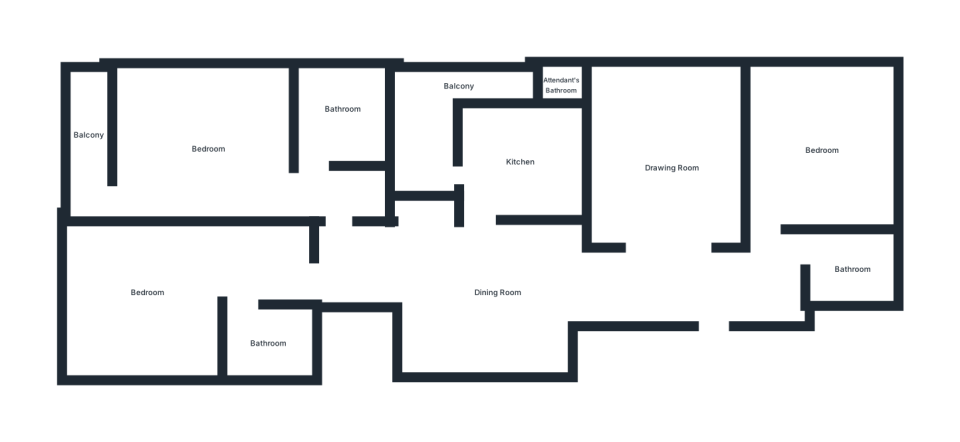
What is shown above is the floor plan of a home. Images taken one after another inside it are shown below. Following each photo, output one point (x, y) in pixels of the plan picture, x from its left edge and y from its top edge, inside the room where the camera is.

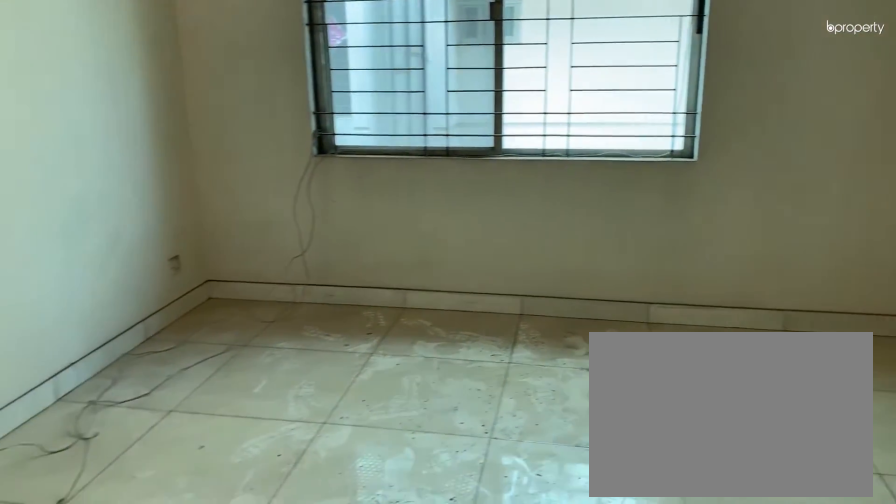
(674, 159)
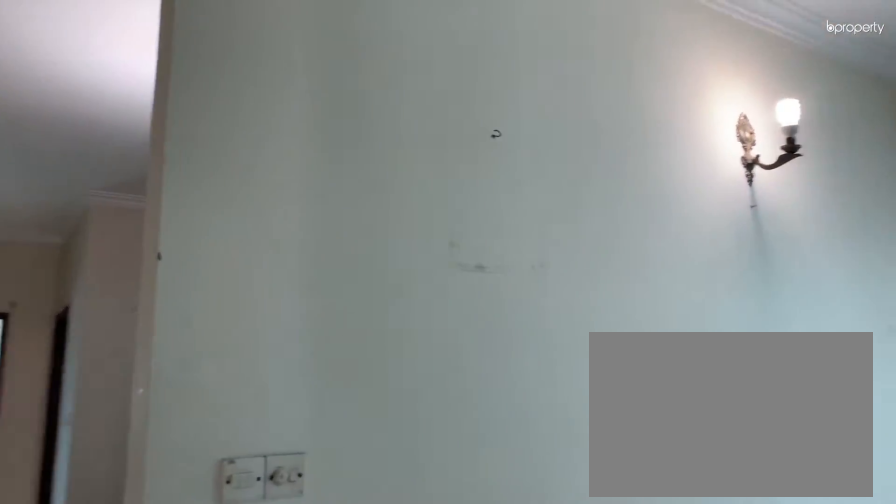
(674, 159)
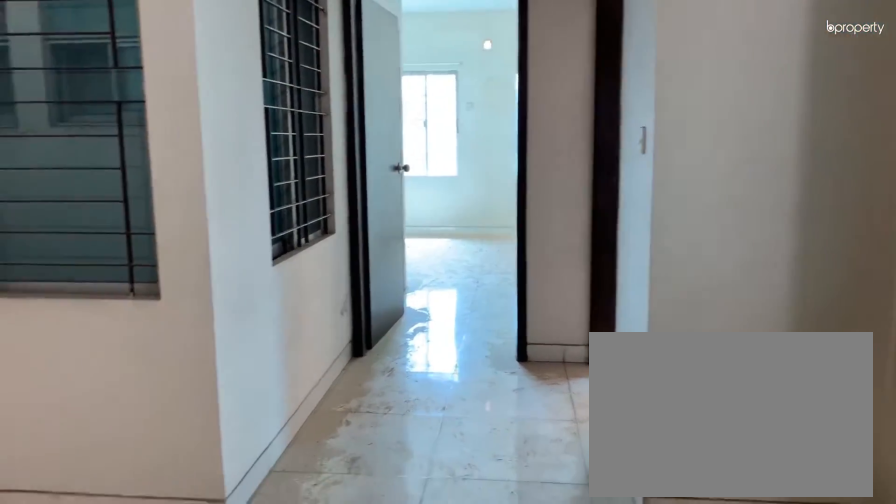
(491, 307)
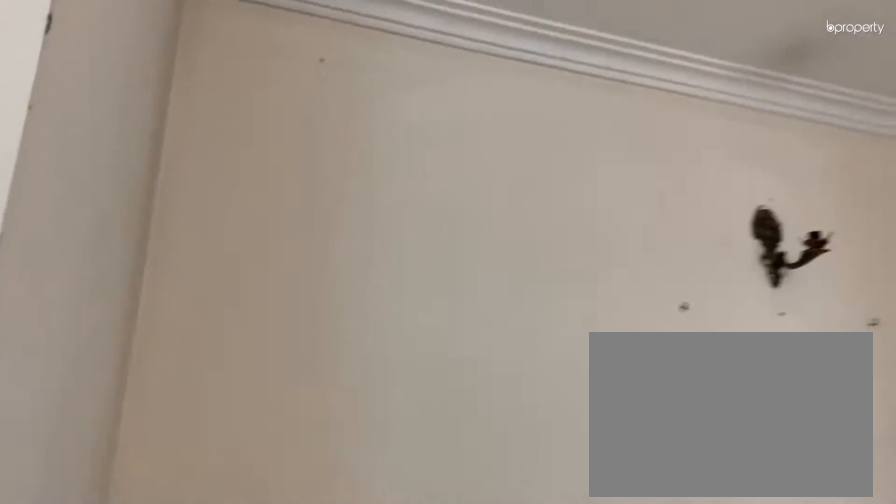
(491, 307)
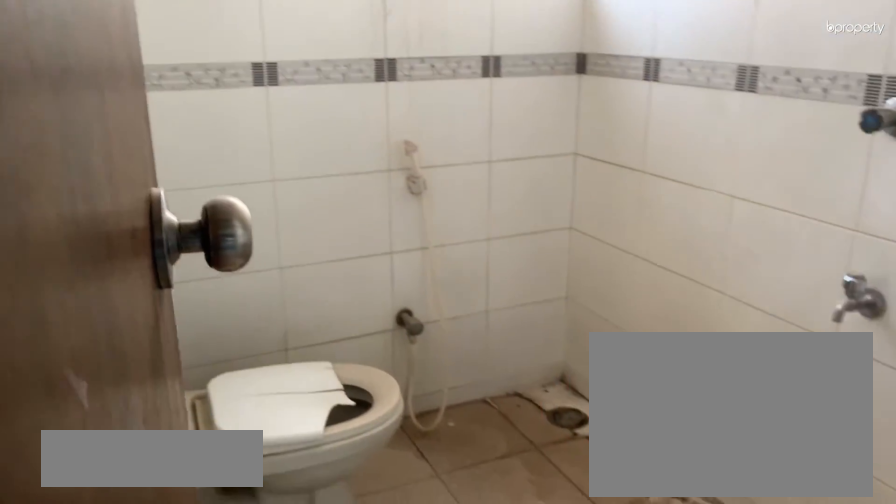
(853, 269)
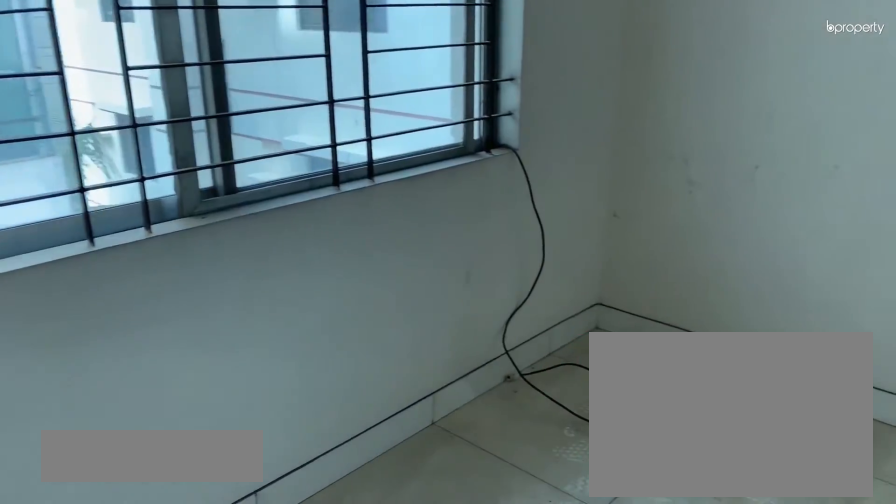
(823, 145)
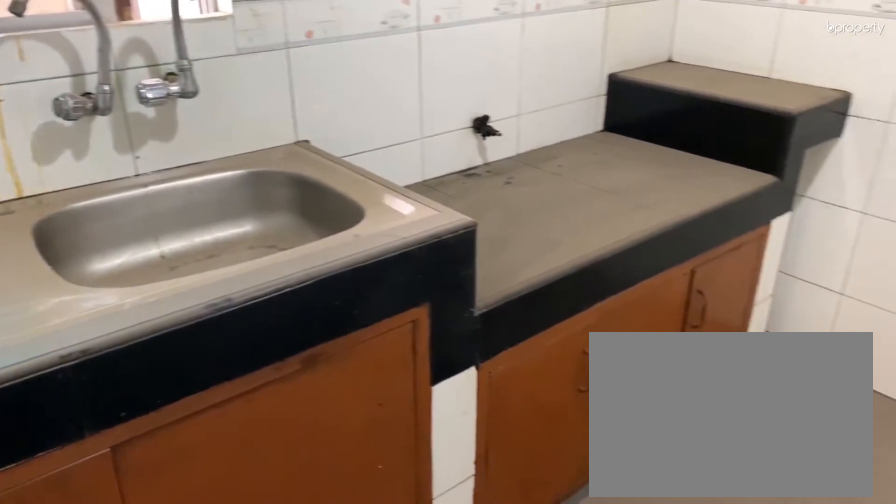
(520, 163)
